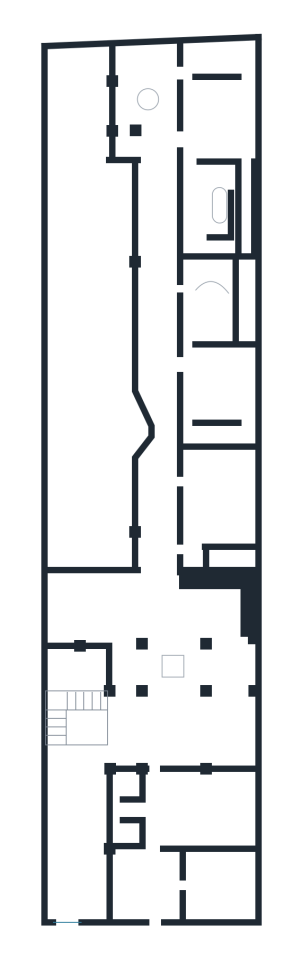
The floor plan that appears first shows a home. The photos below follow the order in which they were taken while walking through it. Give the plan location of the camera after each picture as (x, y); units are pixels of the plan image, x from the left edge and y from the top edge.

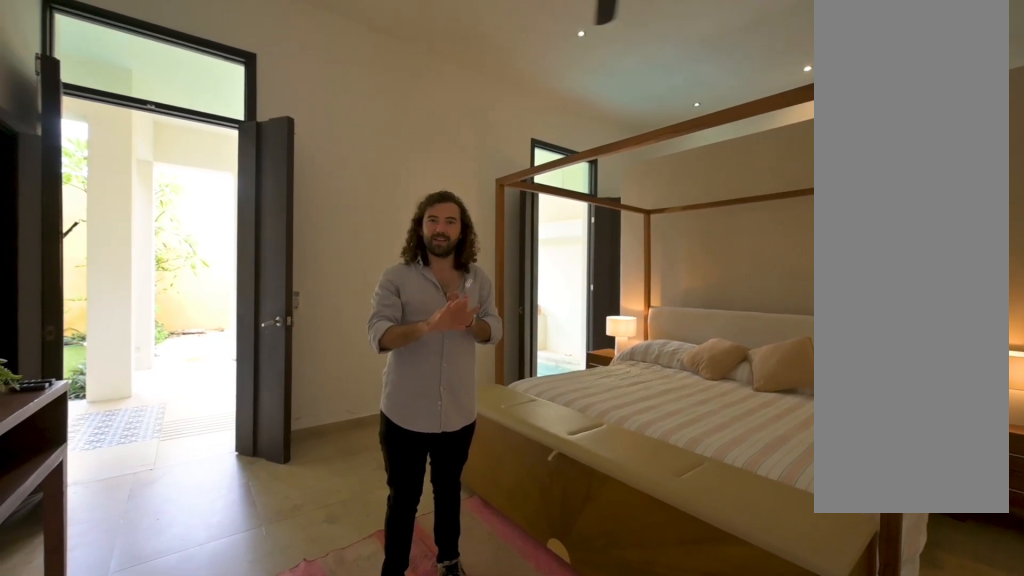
(229, 146)
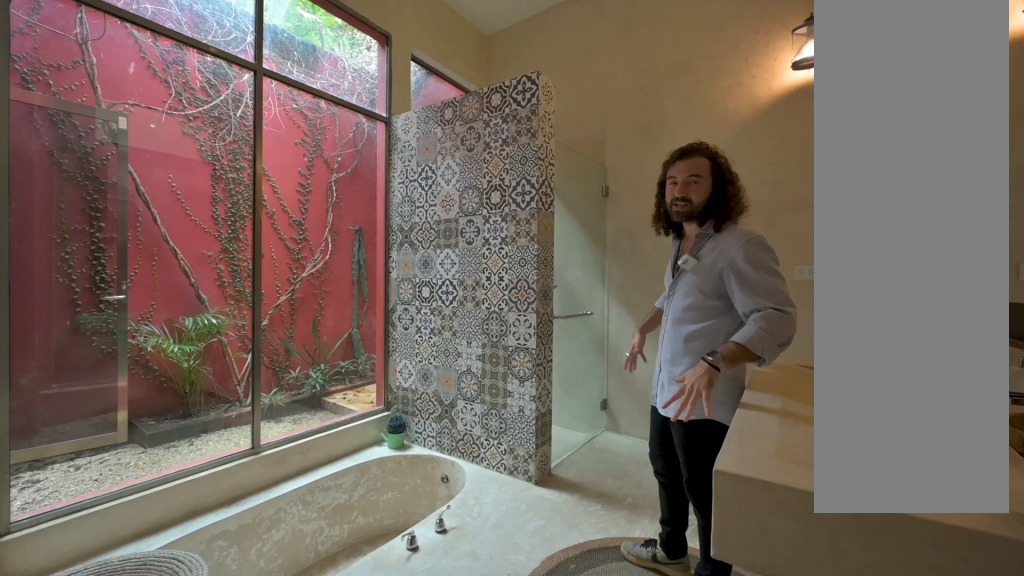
(201, 210)
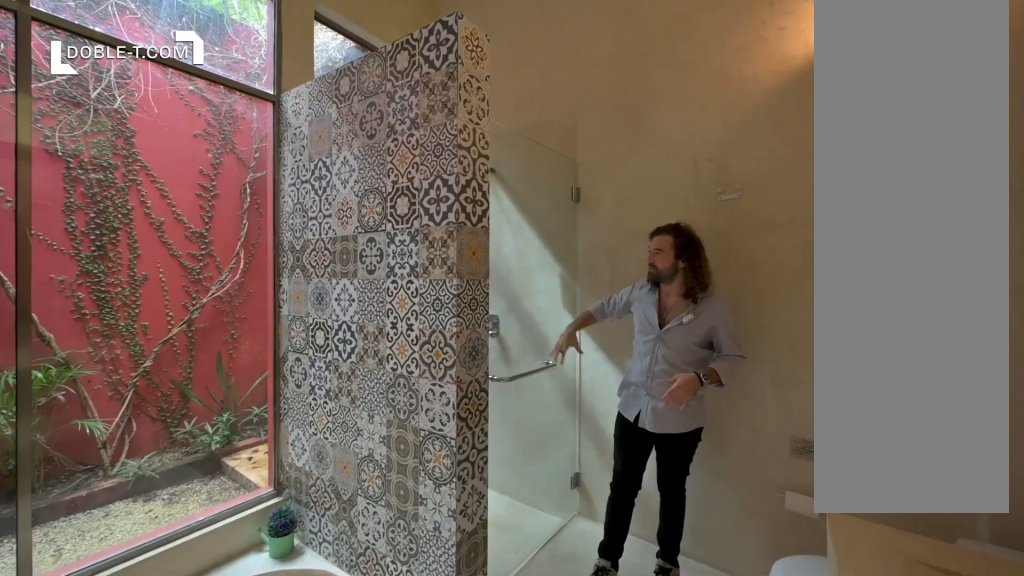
(201, 210)
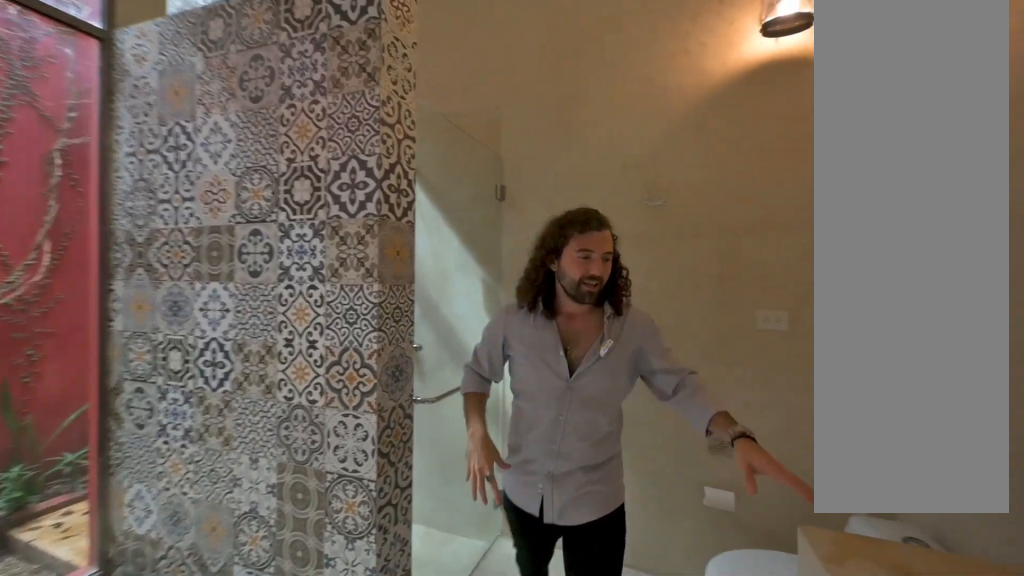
(201, 210)
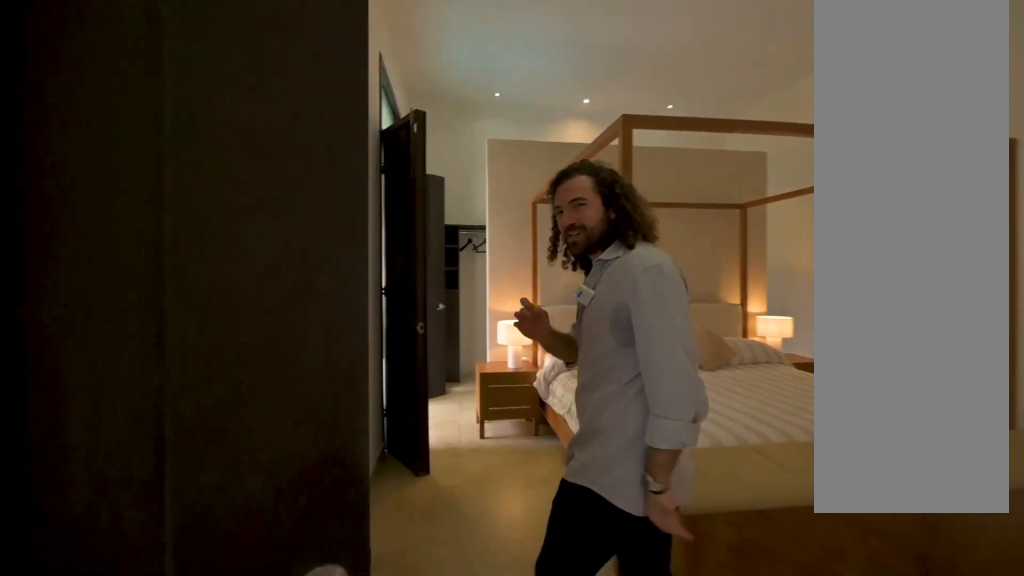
(193, 123)
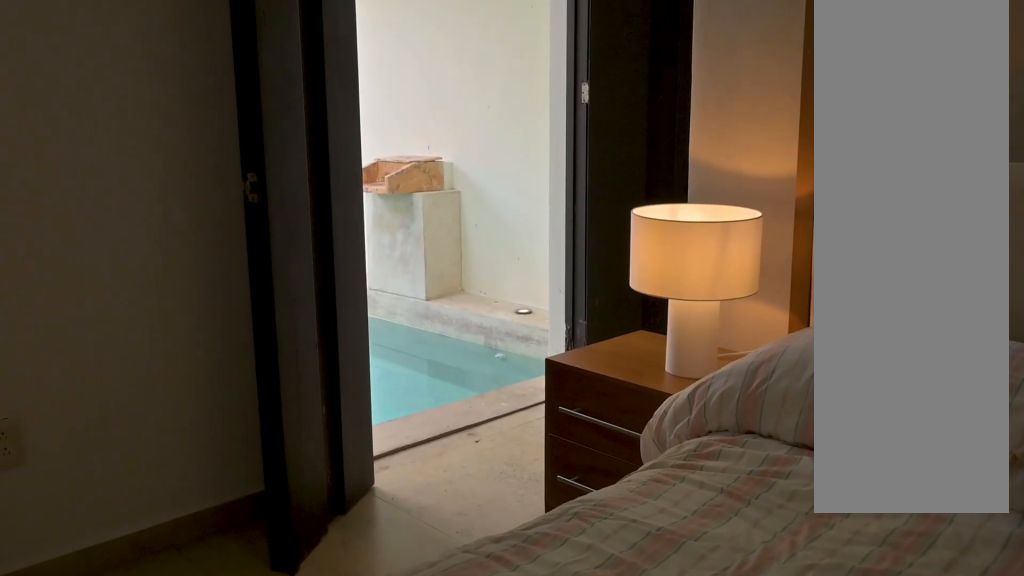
(195, 66)
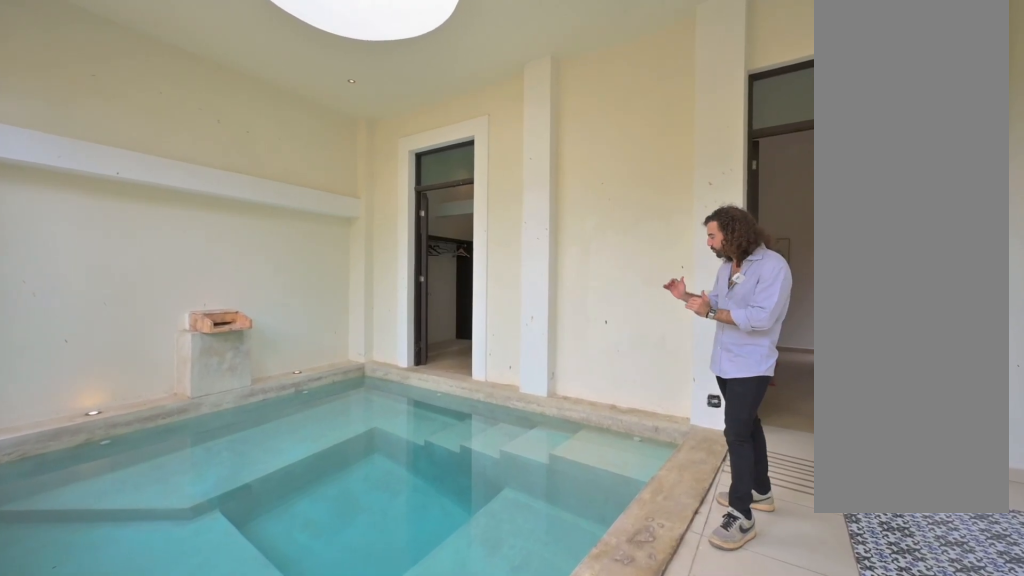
(167, 138)
